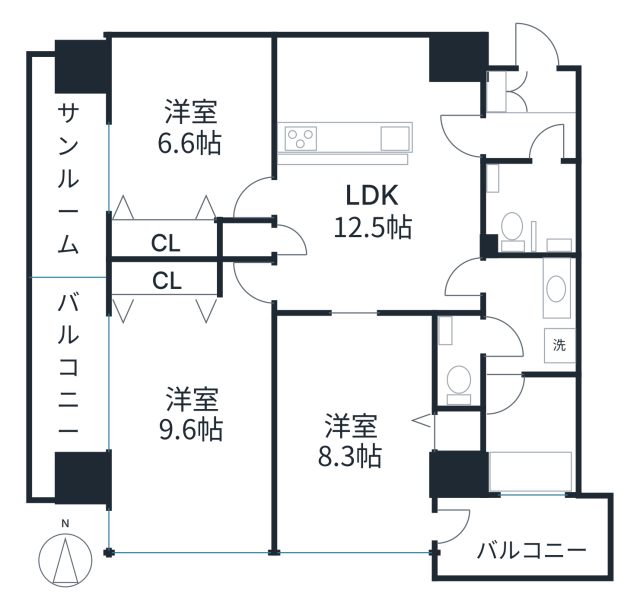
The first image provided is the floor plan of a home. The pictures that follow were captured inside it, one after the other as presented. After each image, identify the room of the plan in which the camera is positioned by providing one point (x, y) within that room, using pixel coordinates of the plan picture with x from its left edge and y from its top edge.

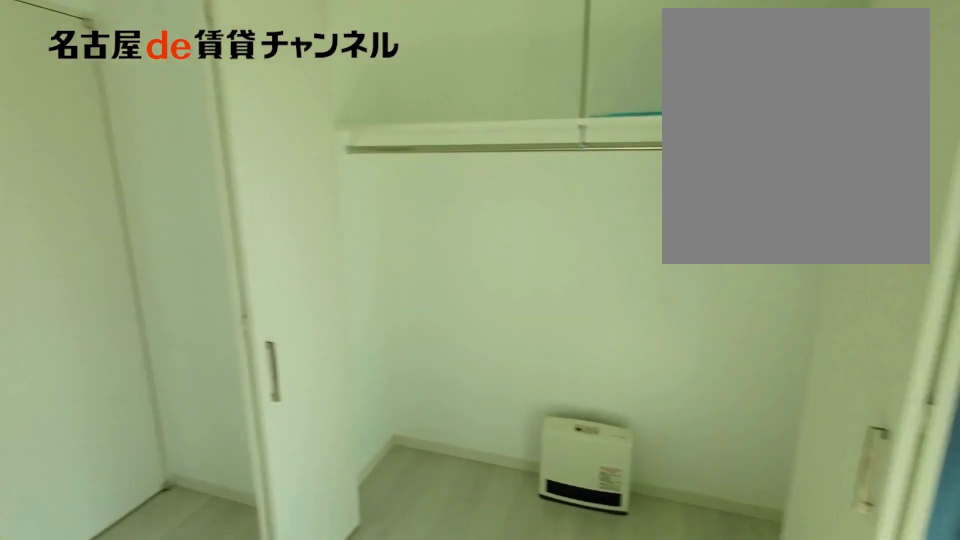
(191, 127)
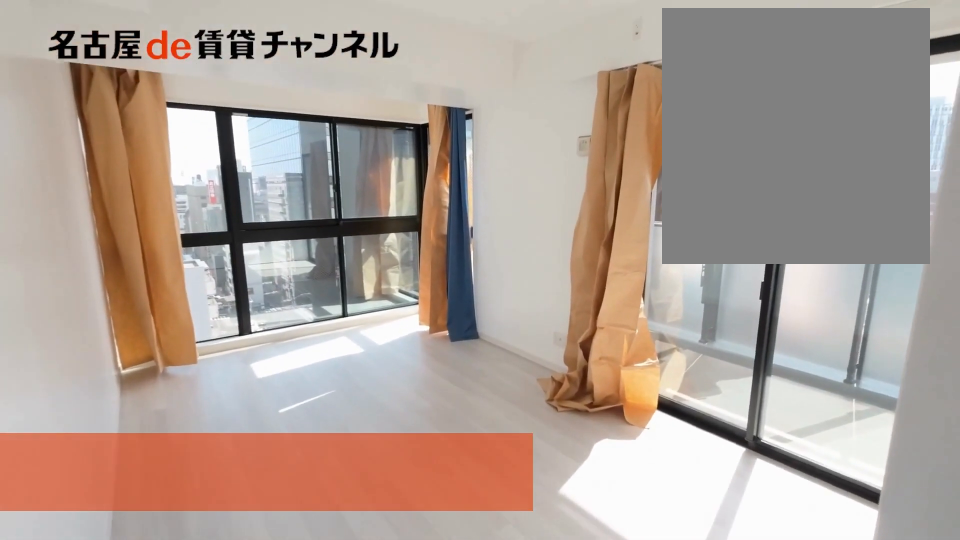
(199, 415)
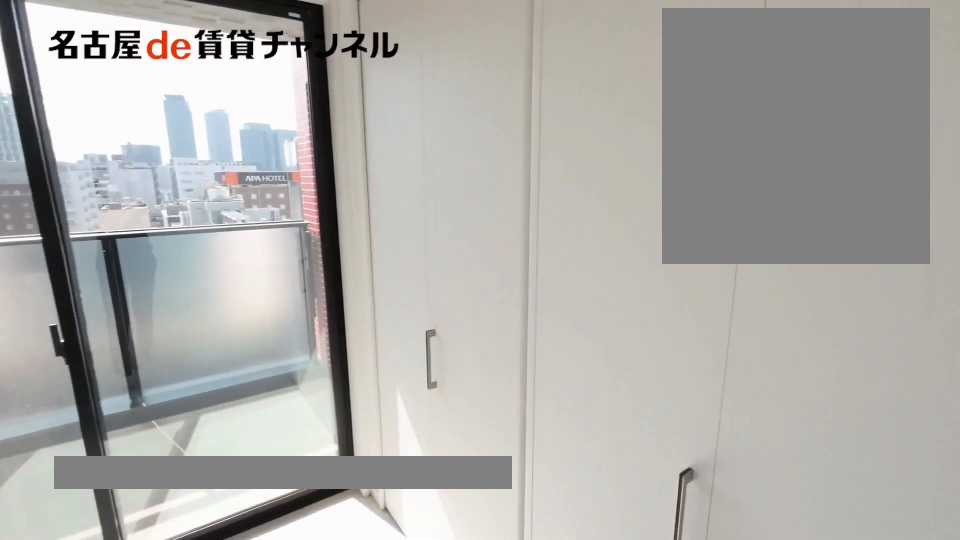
(199, 415)
